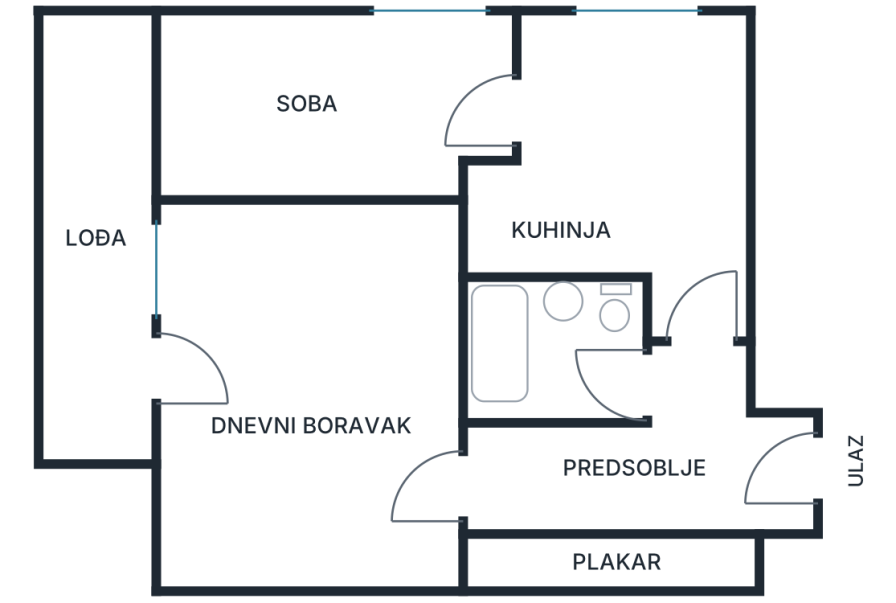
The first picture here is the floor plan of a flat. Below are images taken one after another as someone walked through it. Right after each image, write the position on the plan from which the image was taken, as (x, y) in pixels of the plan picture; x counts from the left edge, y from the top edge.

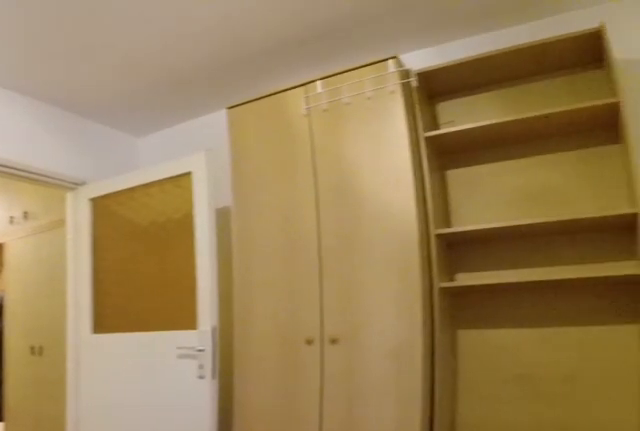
(217, 354)
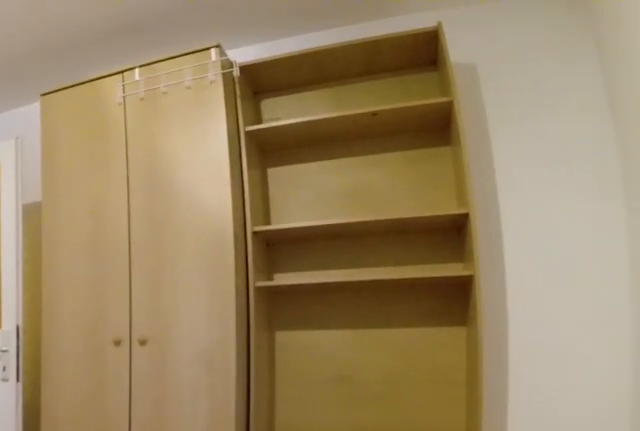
(220, 364)
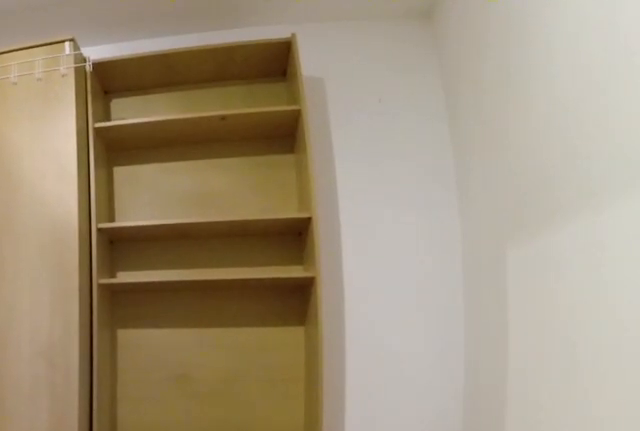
(220, 392)
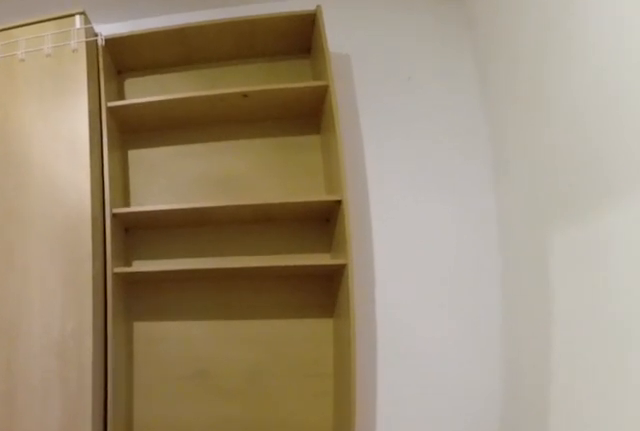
(220, 405)
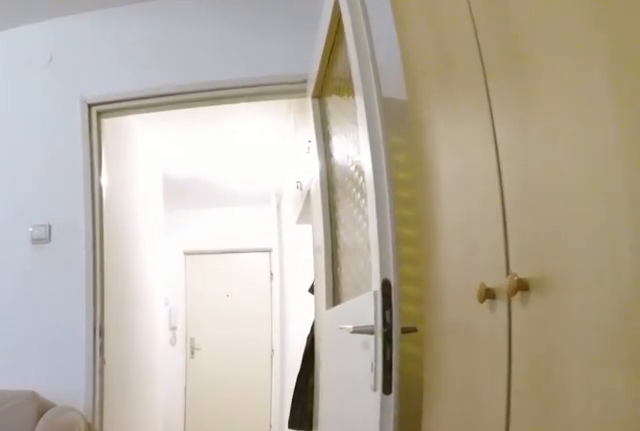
(329, 517)
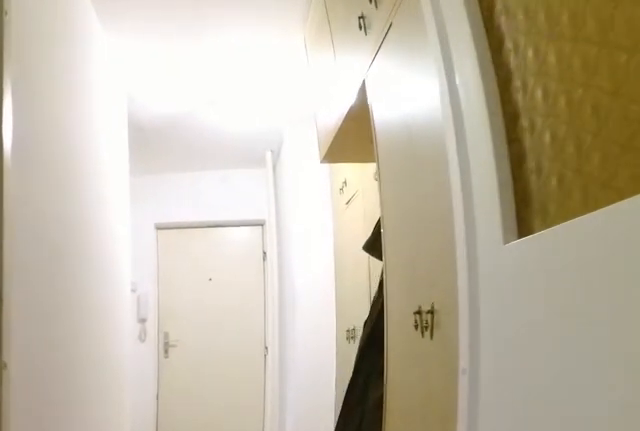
(393, 504)
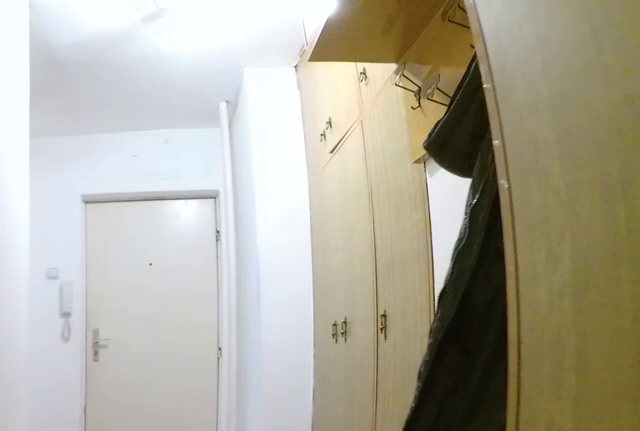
(449, 496)
